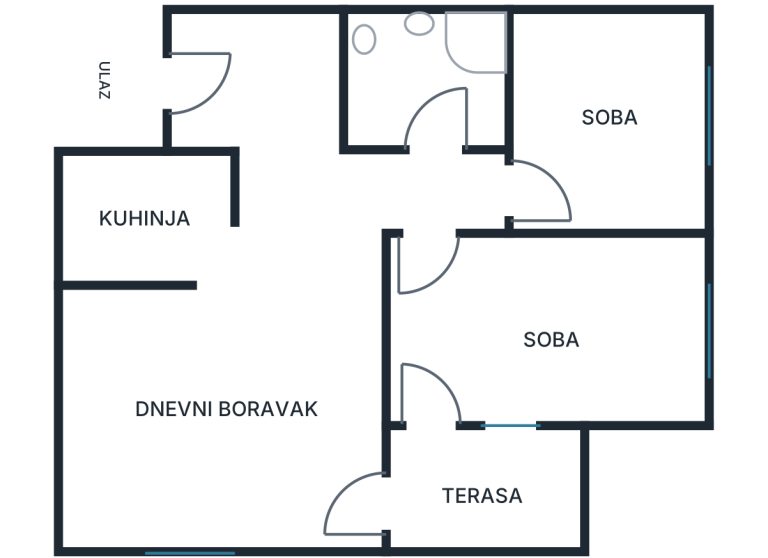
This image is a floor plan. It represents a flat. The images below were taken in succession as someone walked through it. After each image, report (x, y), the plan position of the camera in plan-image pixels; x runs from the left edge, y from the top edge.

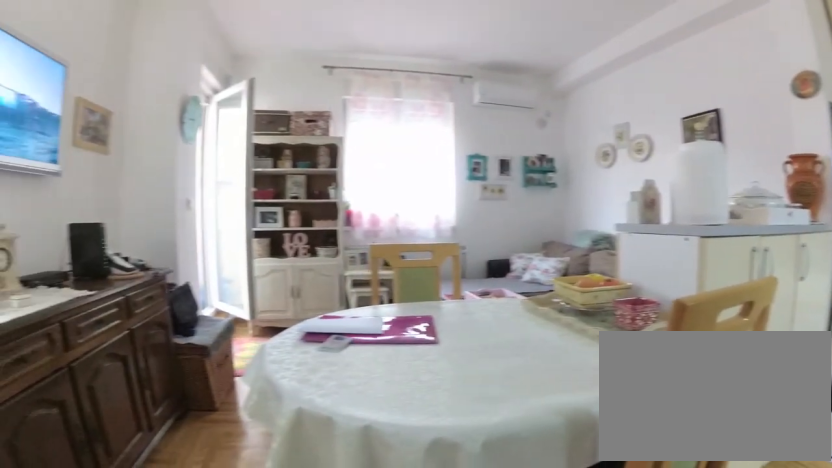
(301, 216)
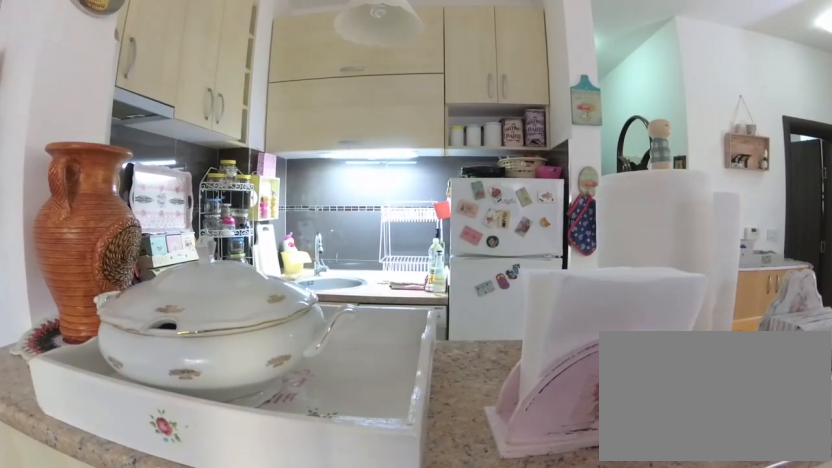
(139, 383)
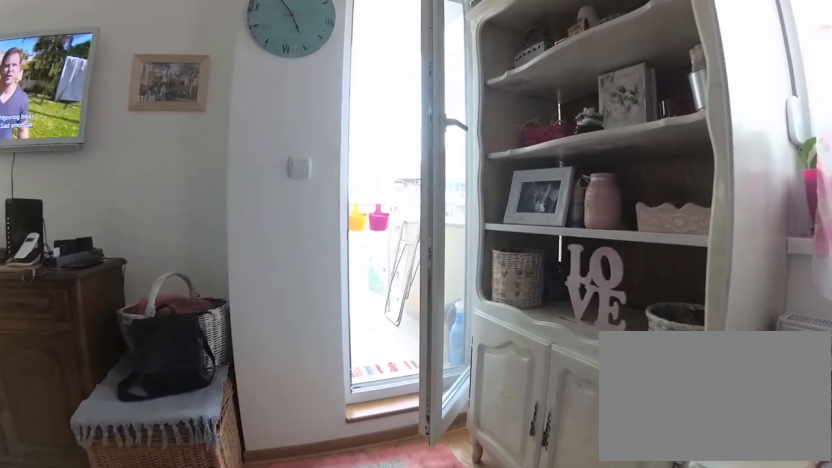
(206, 464)
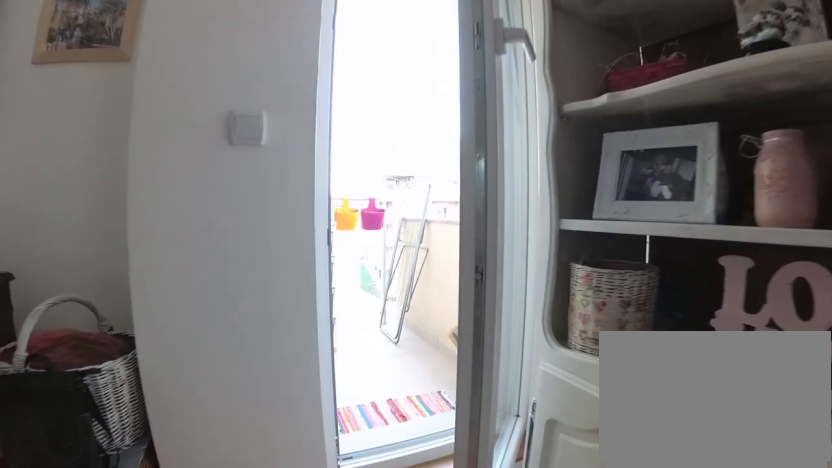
(262, 480)
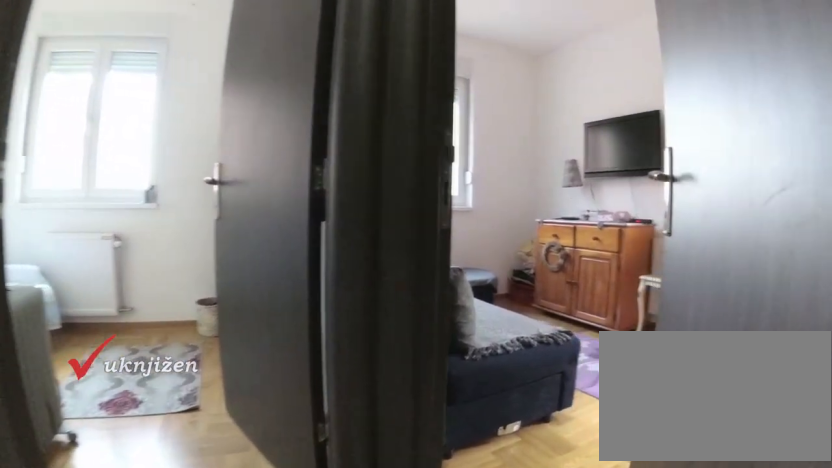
(396, 192)
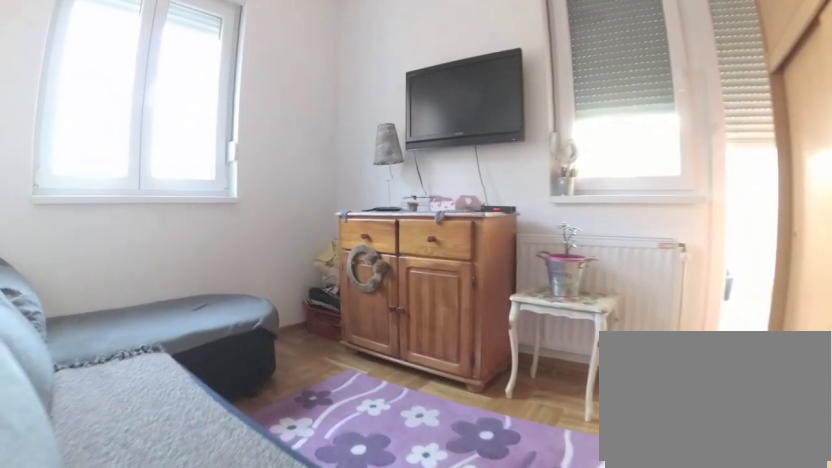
(420, 258)
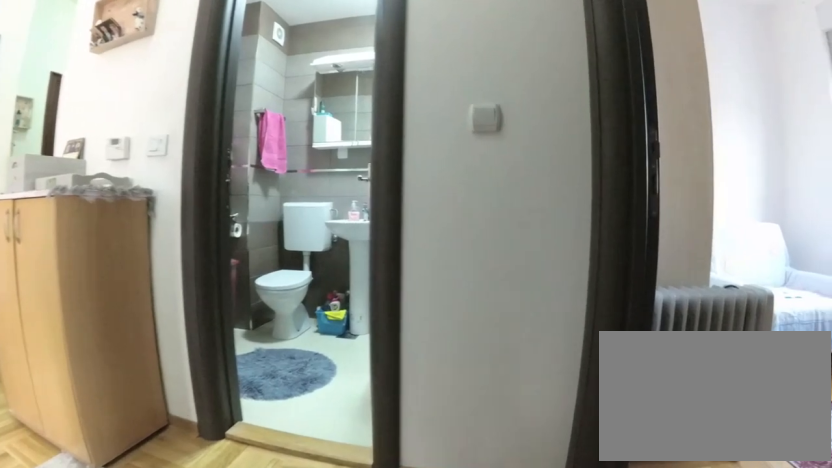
(445, 265)
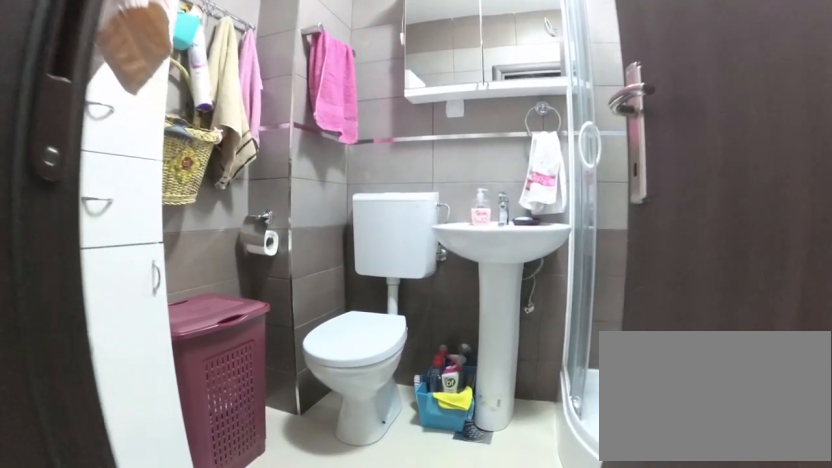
(446, 195)
